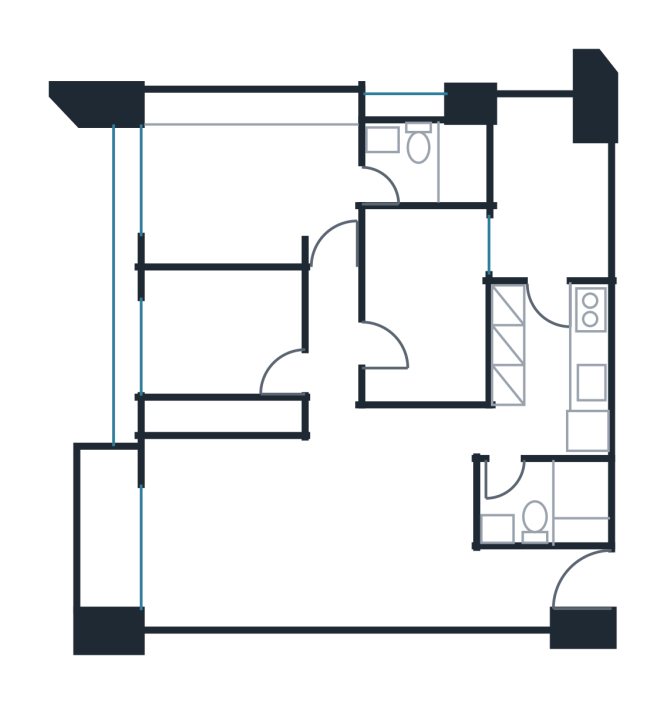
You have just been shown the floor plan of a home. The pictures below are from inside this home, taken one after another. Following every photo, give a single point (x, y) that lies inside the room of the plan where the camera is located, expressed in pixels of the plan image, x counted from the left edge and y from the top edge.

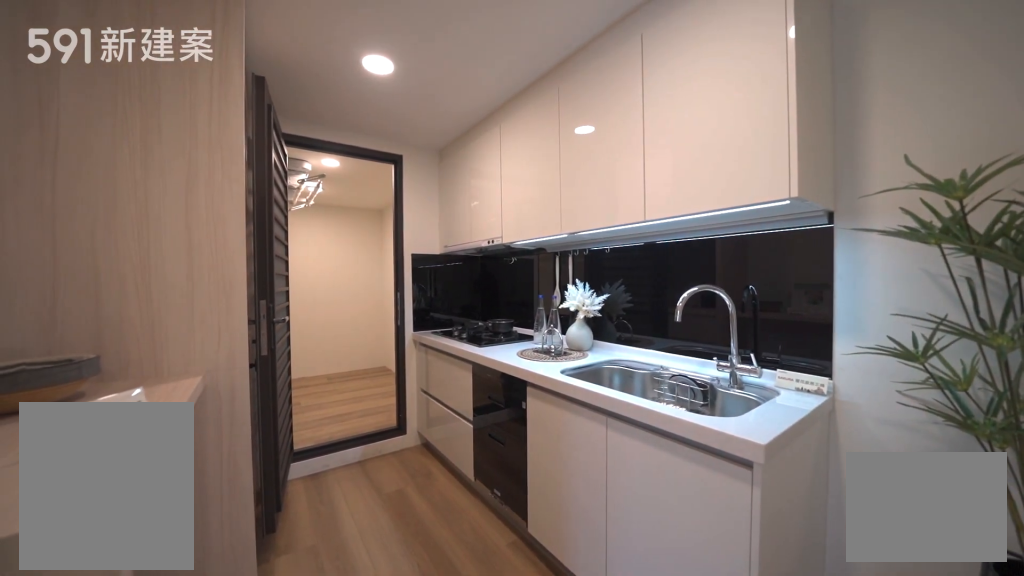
(547, 365)
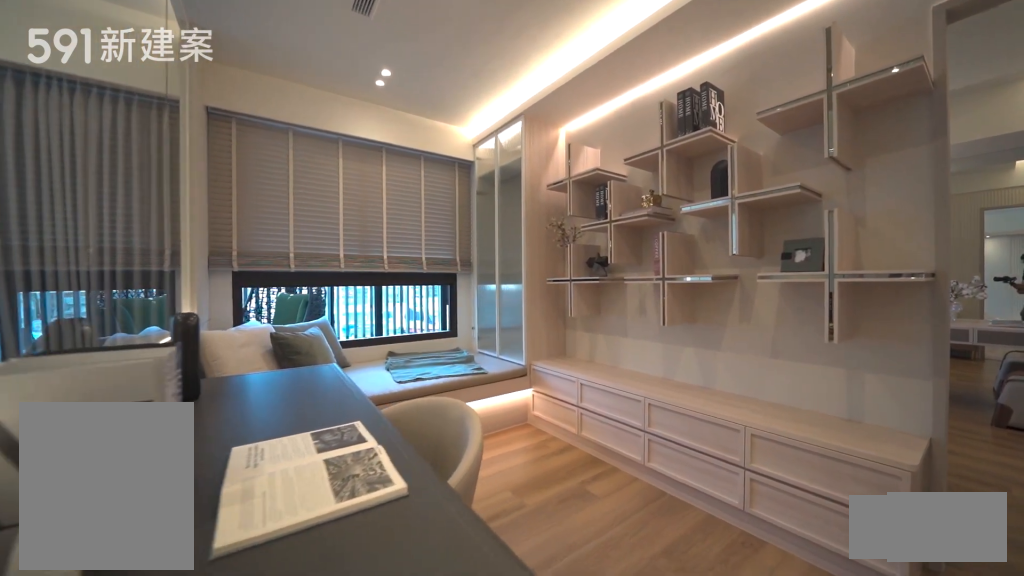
(222, 349)
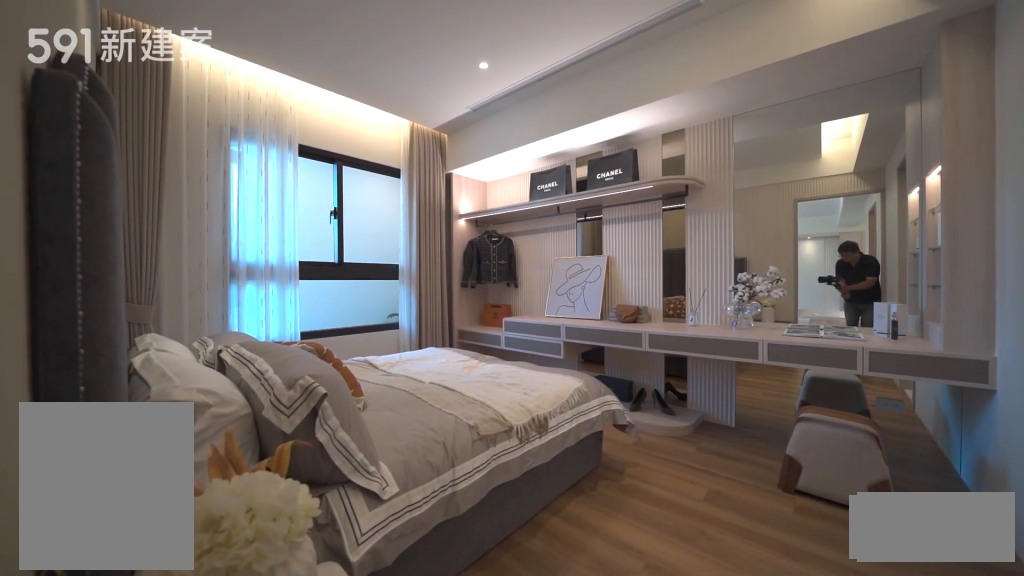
(251, 179)
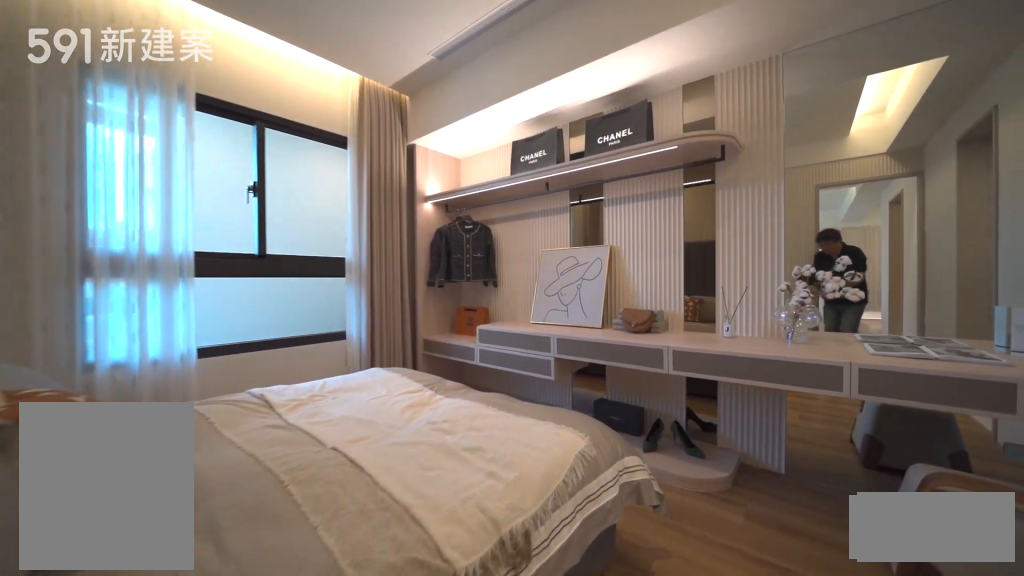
(251, 179)
